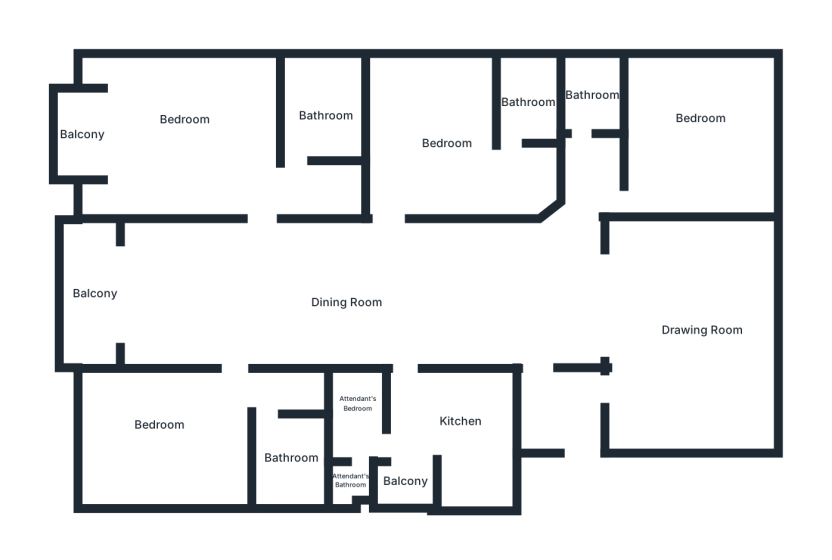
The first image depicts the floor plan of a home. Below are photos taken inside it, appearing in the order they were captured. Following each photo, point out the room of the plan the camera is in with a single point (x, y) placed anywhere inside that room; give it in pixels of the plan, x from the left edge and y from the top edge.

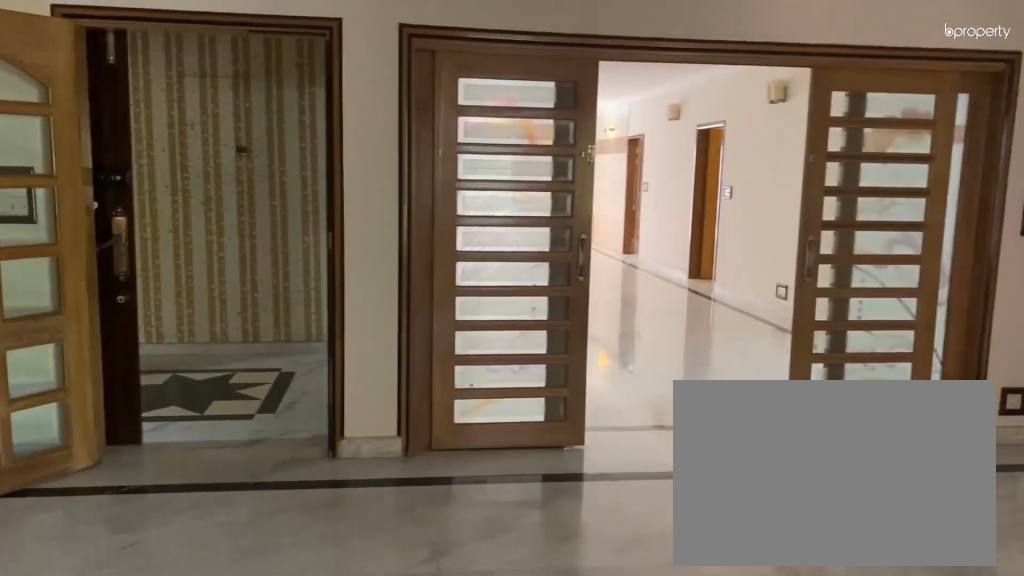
(688, 299)
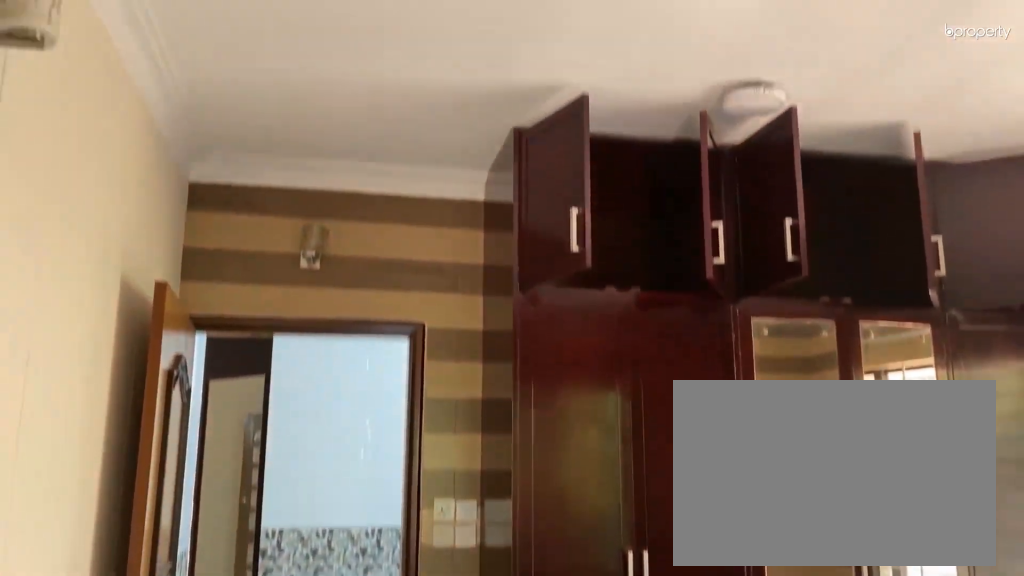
(699, 123)
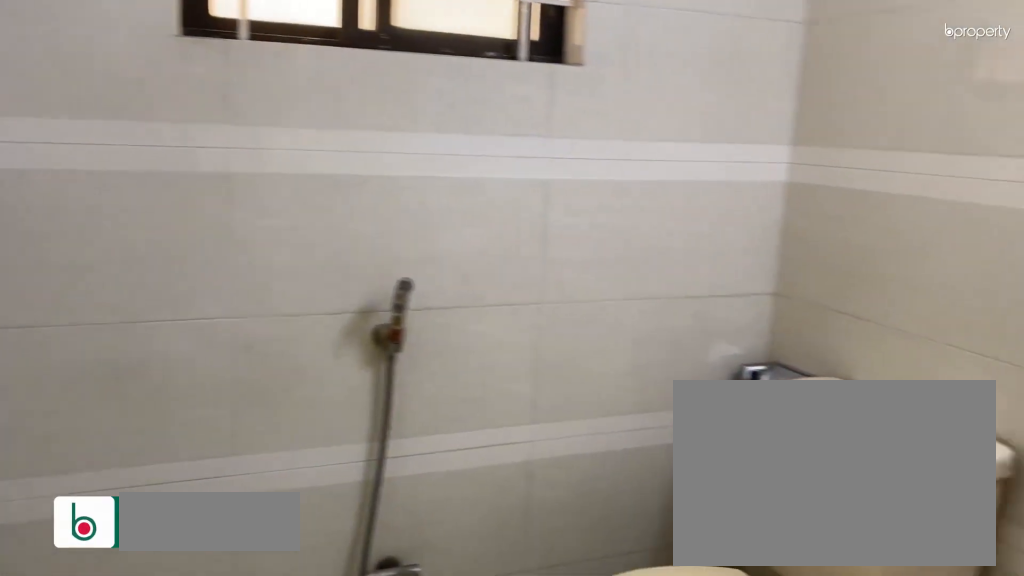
(588, 88)
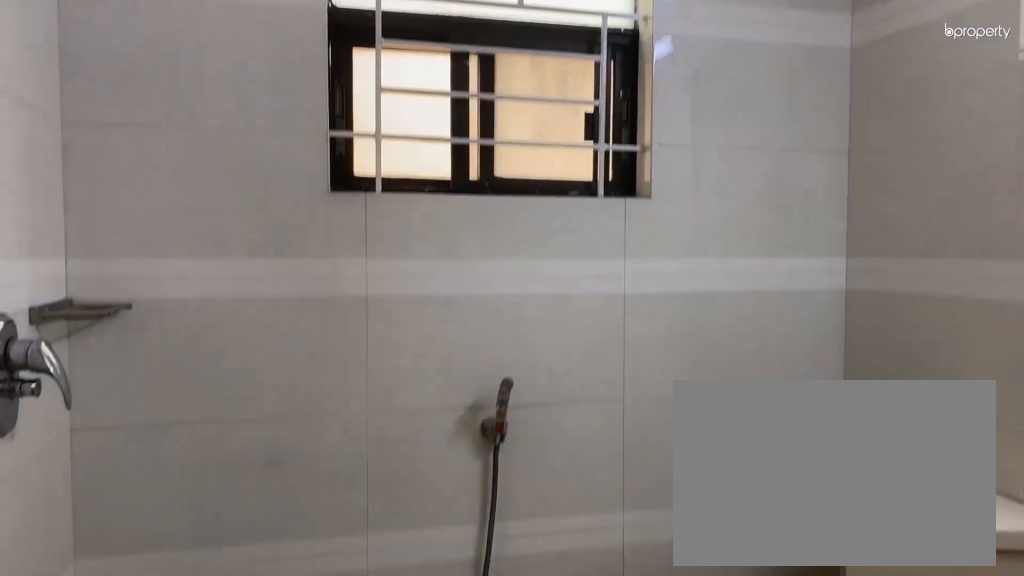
(588, 88)
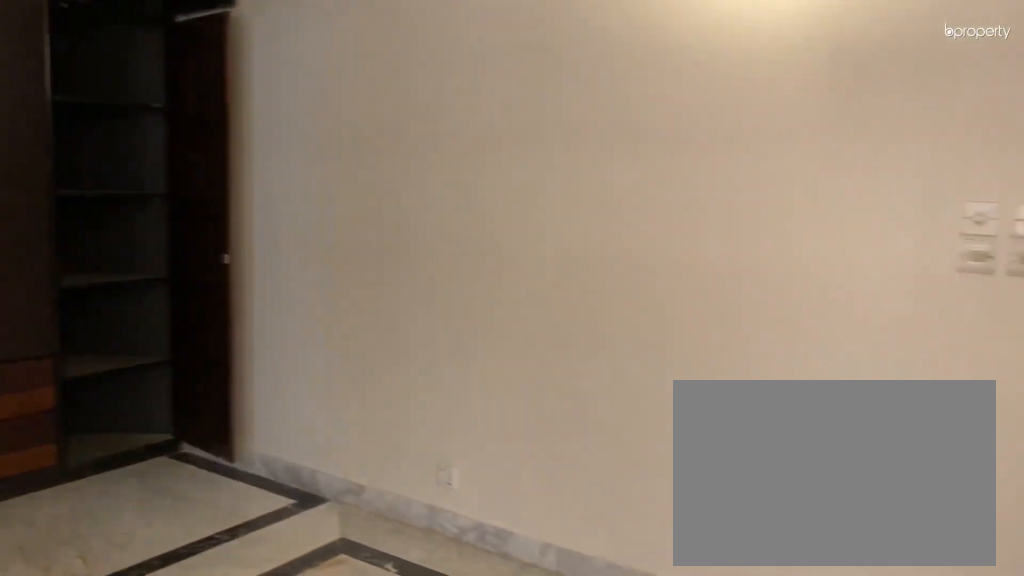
(461, 149)
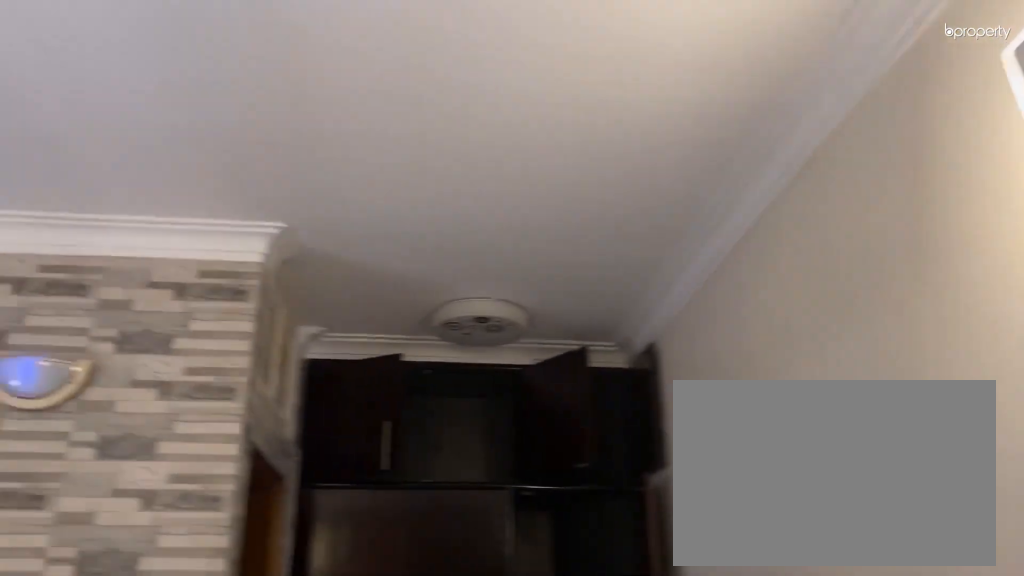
(461, 149)
